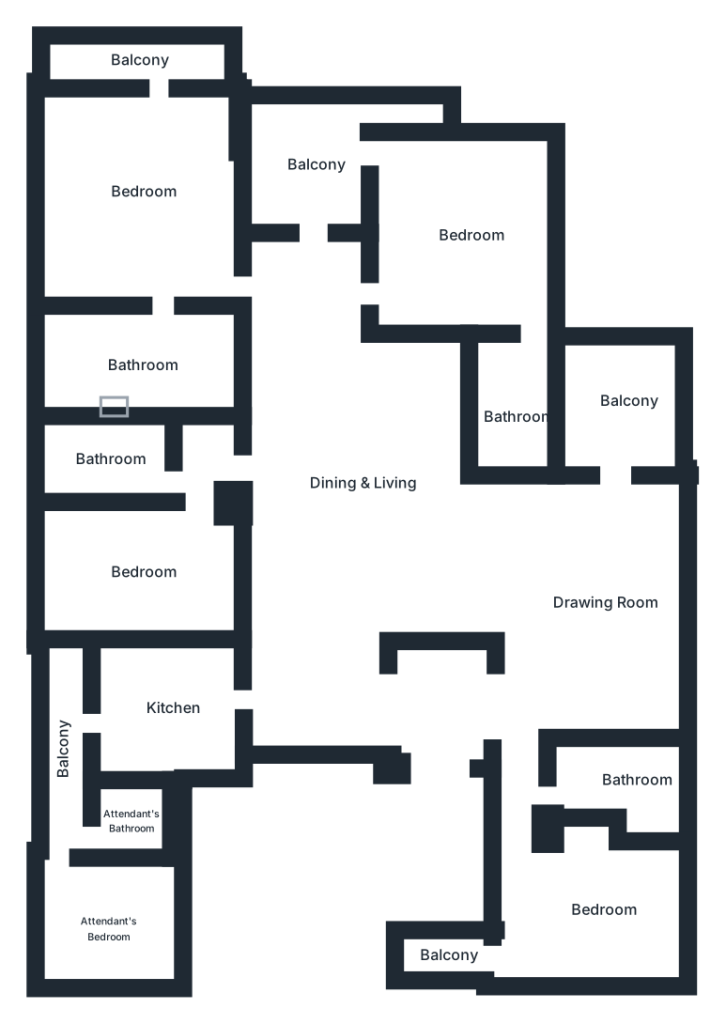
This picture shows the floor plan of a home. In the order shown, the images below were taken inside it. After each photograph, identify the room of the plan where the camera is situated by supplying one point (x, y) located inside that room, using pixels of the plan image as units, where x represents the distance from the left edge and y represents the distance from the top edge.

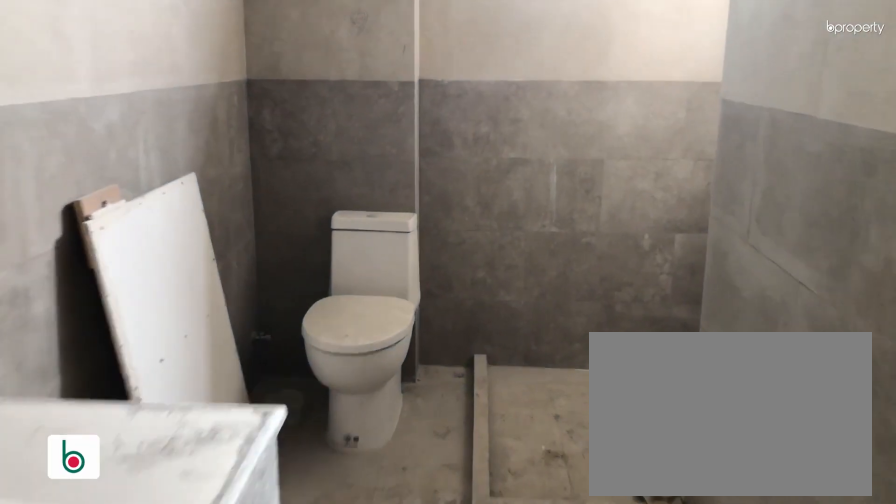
(572, 779)
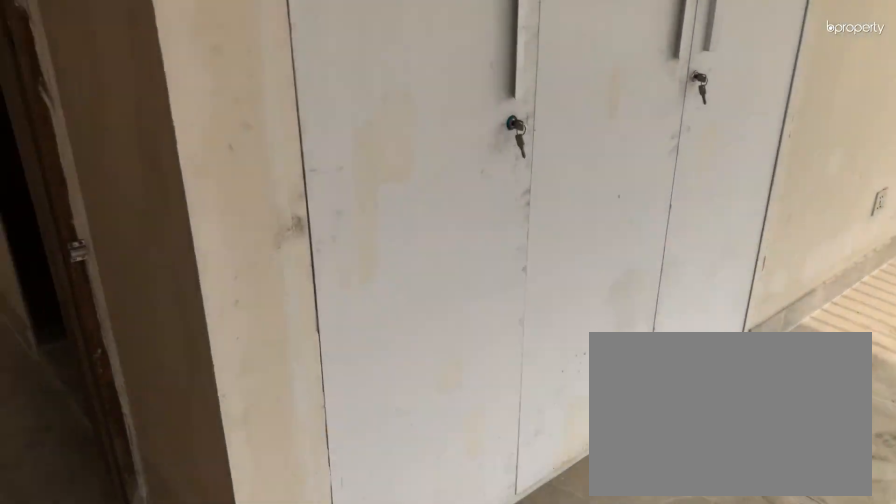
(596, 910)
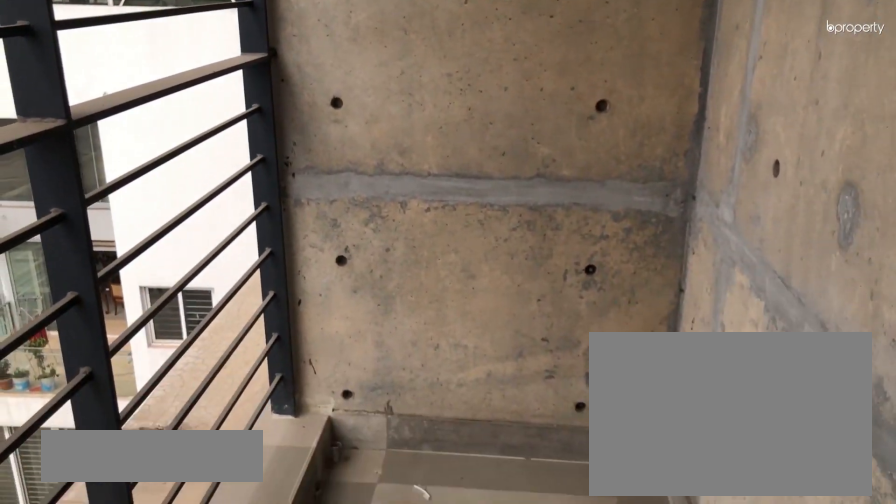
(432, 947)
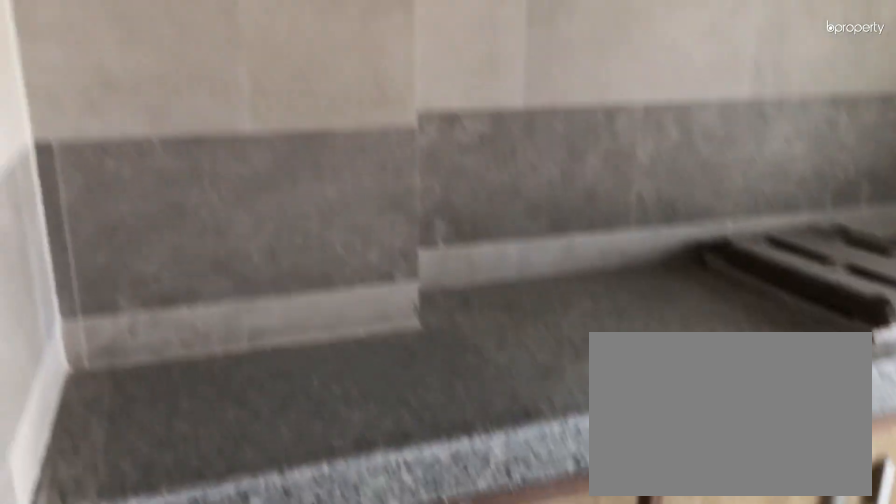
(158, 708)
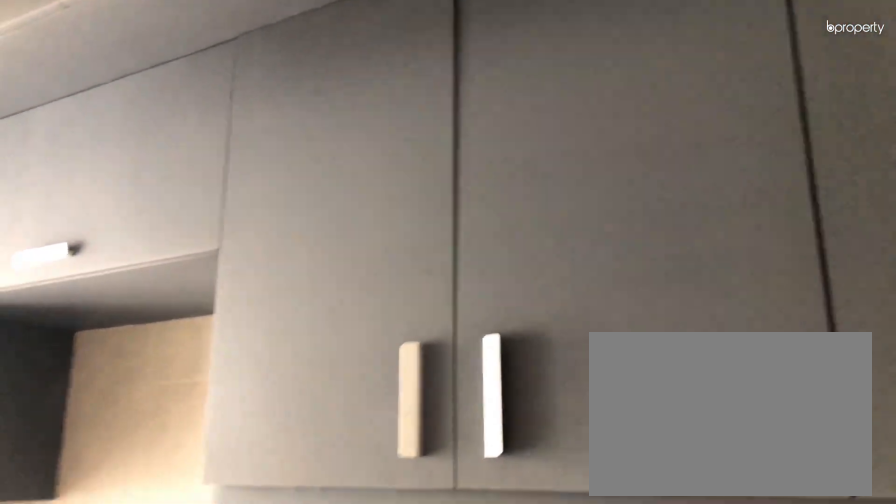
(158, 708)
